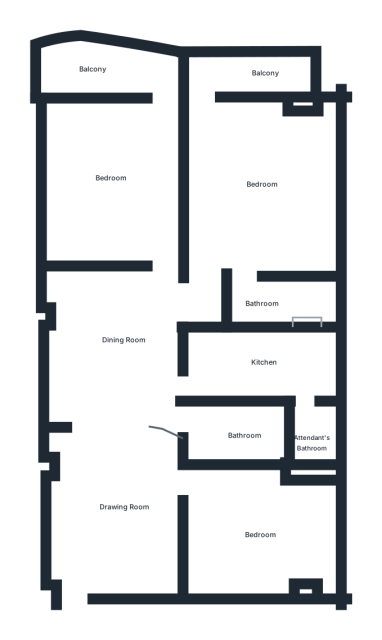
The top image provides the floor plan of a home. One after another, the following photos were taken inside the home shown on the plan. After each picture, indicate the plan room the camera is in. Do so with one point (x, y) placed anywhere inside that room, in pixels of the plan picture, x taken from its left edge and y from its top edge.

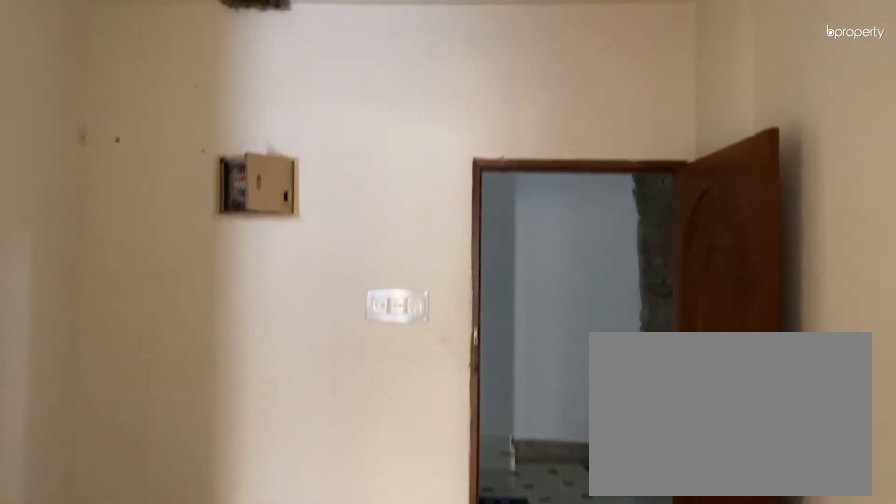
(131, 514)
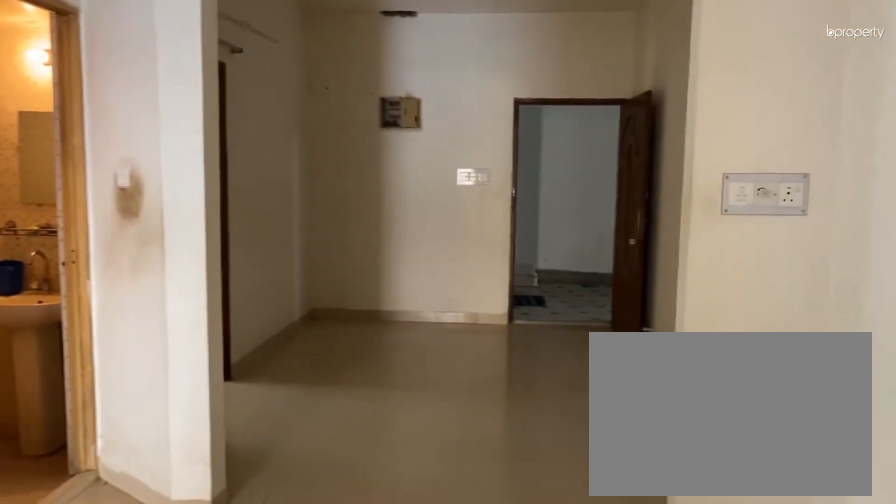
(117, 339)
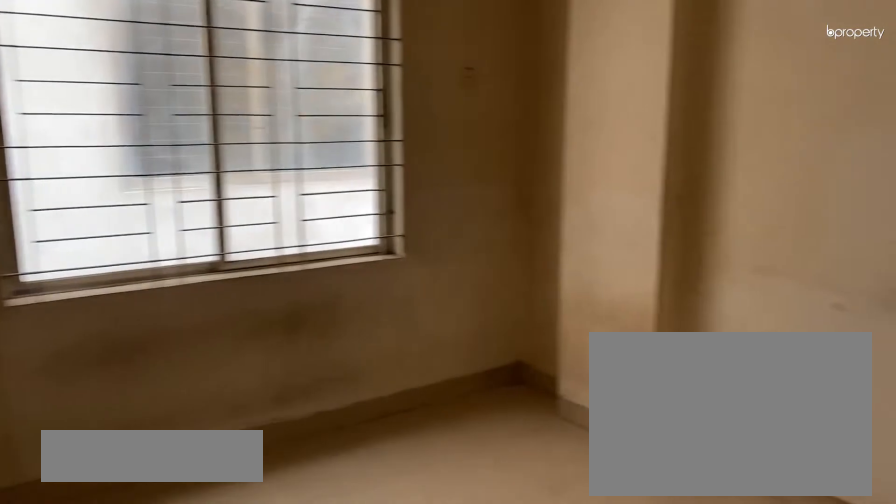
(262, 531)
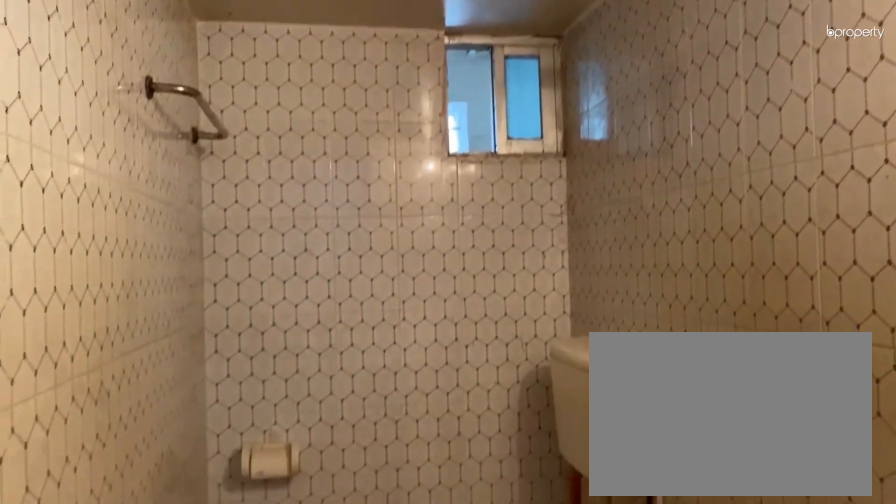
(240, 440)
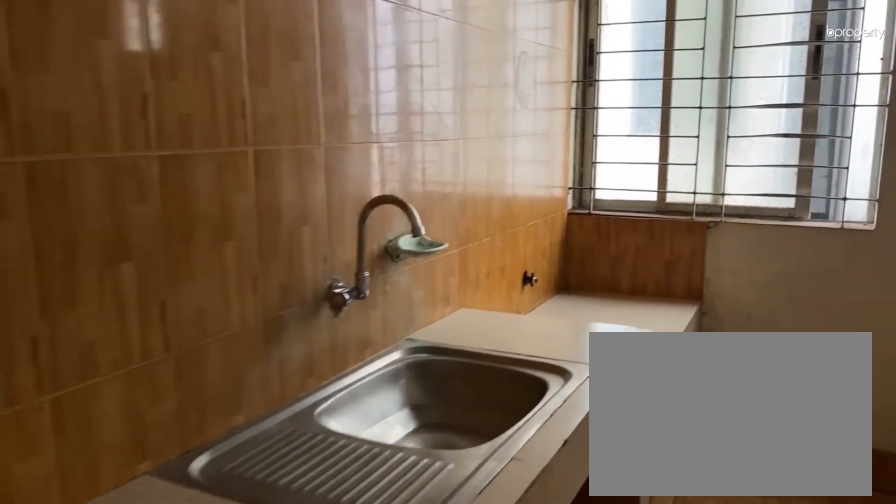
(261, 357)
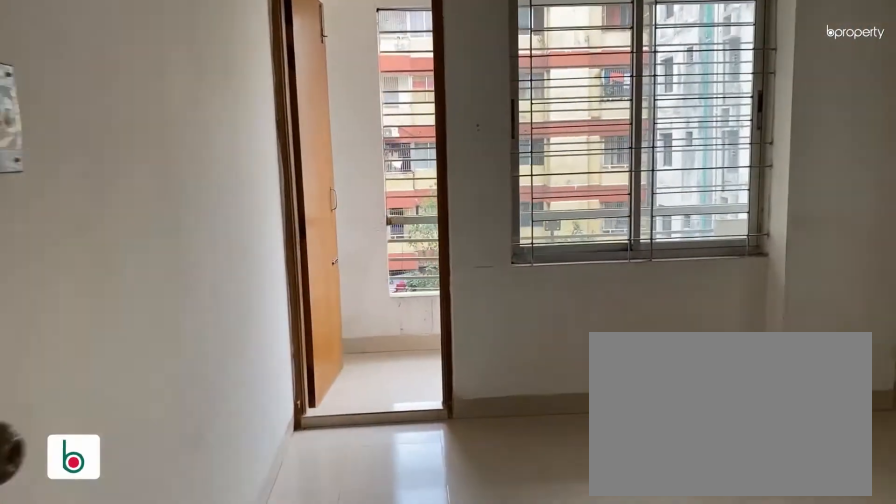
(253, 190)
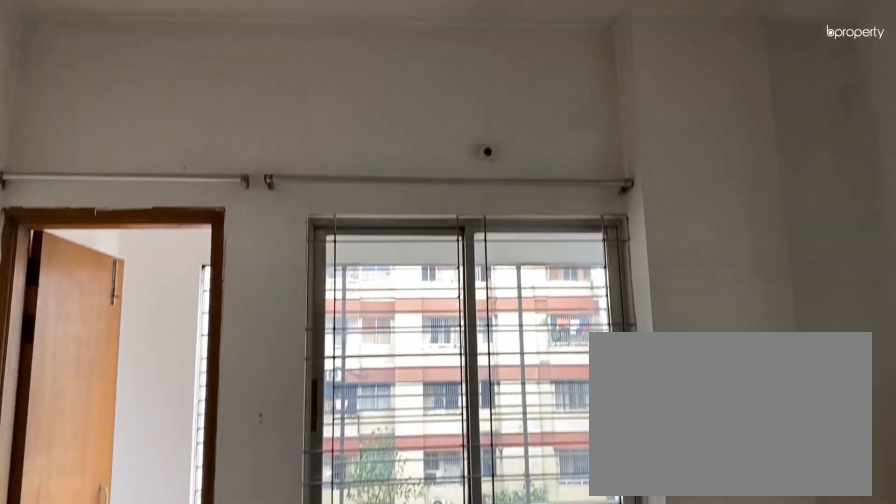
(253, 190)
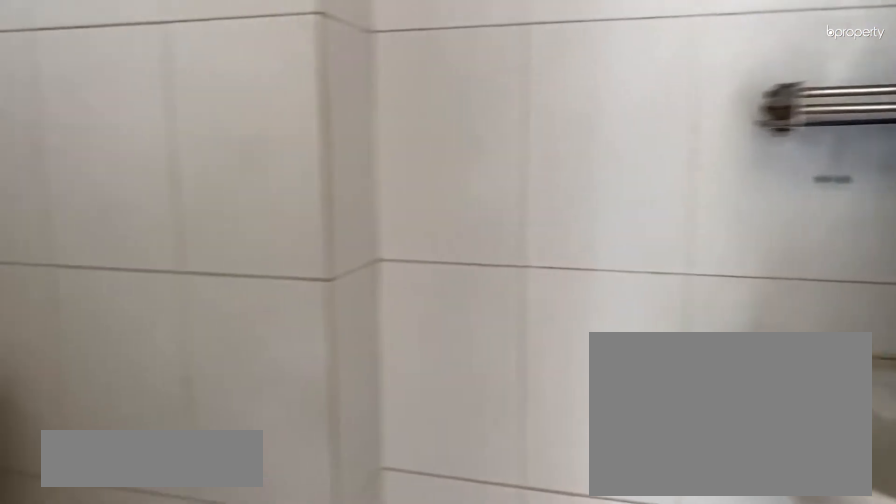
(275, 304)
